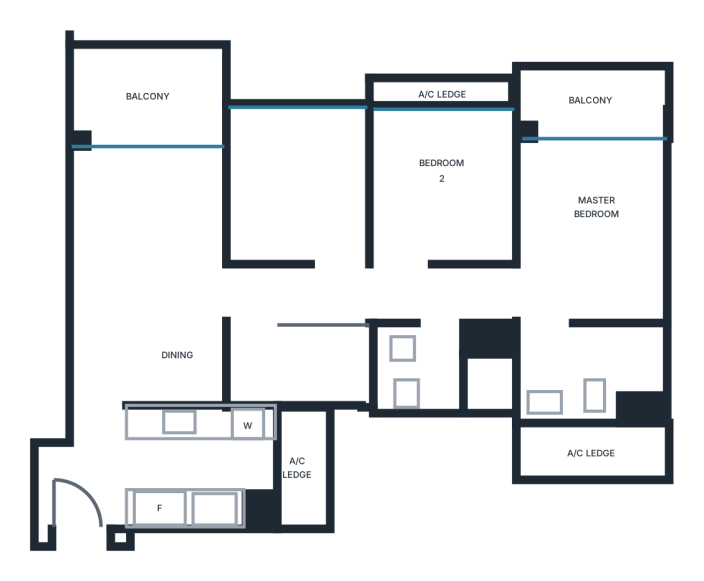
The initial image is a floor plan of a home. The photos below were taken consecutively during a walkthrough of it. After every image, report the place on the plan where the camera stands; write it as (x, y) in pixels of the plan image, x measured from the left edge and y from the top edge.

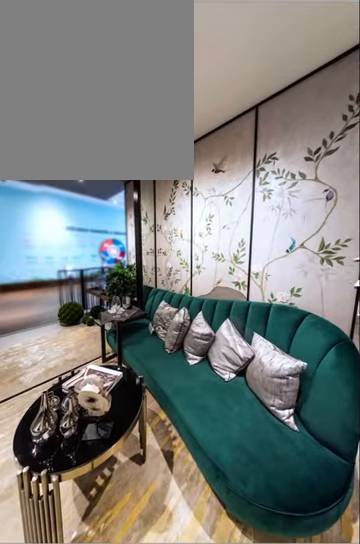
(170, 217)
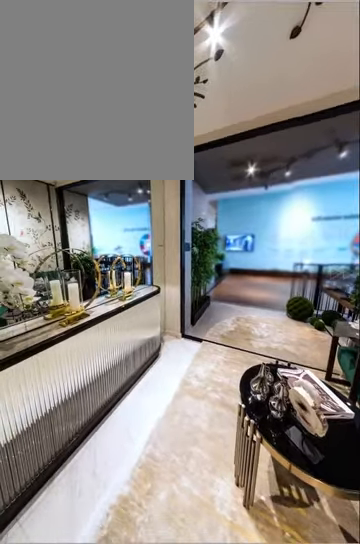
(153, 196)
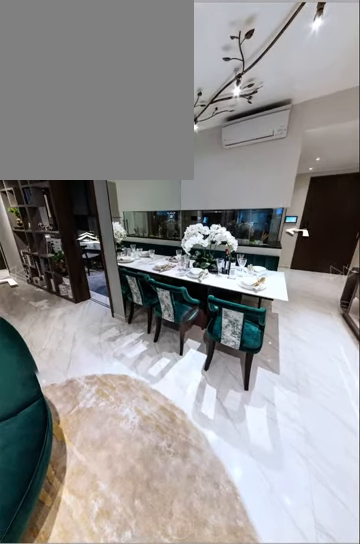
(145, 241)
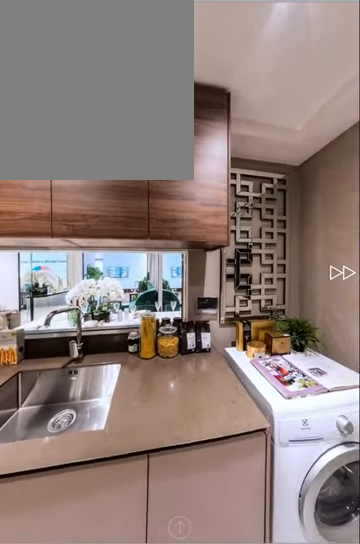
(180, 447)
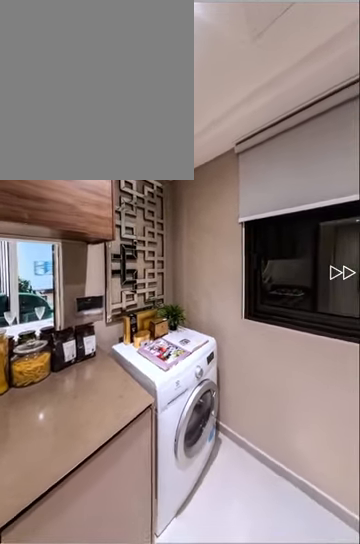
(195, 445)
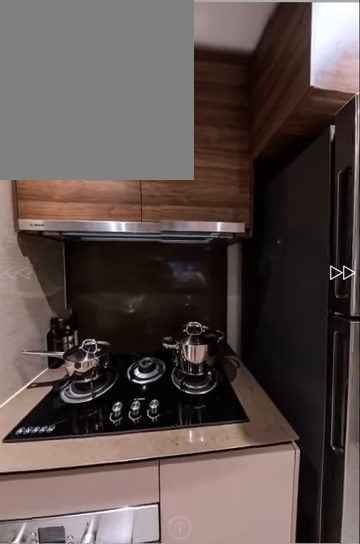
(202, 487)
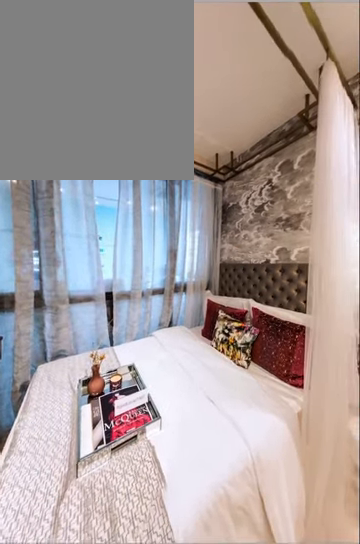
(413, 201)
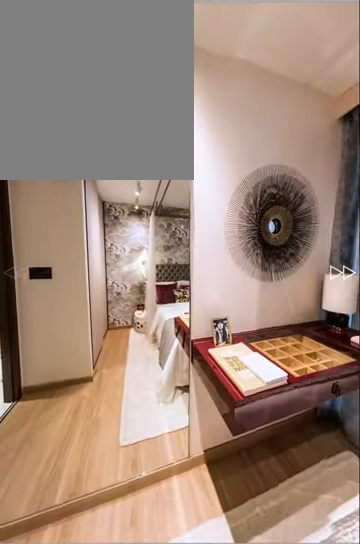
(380, 207)
